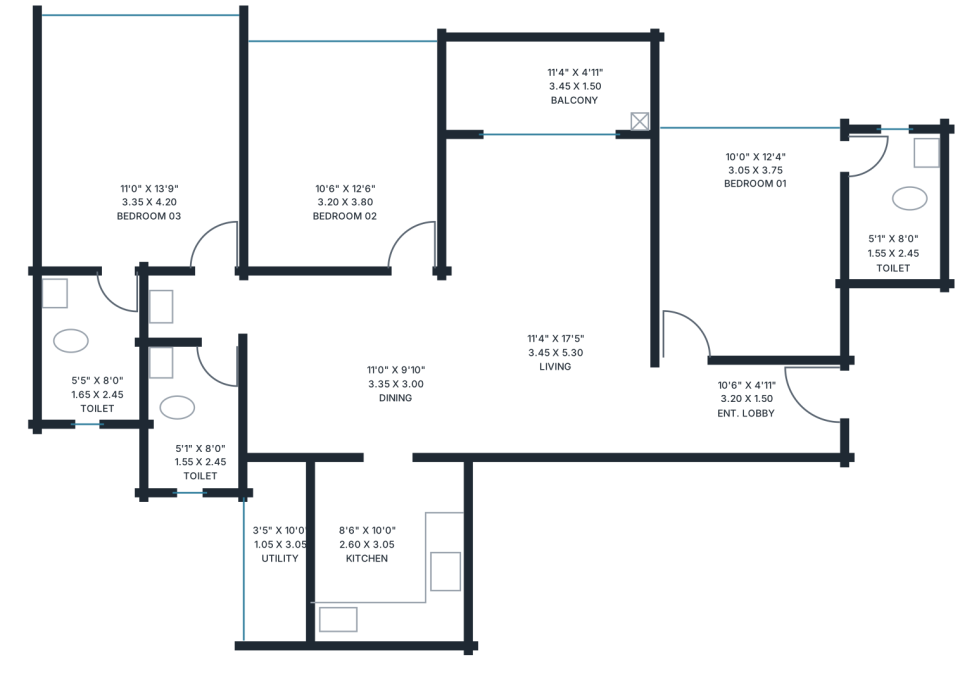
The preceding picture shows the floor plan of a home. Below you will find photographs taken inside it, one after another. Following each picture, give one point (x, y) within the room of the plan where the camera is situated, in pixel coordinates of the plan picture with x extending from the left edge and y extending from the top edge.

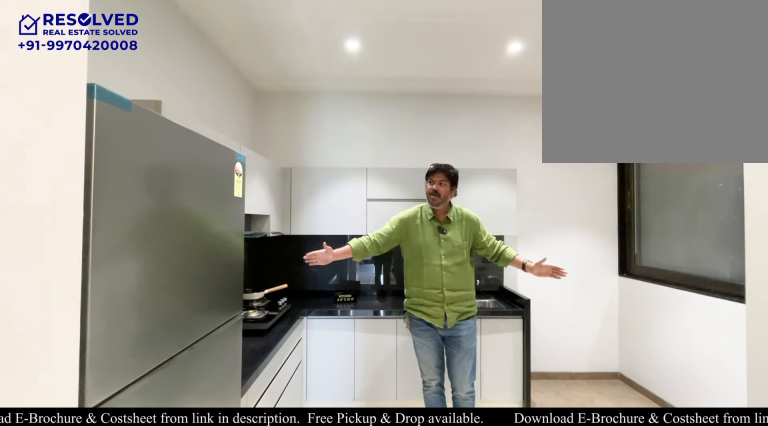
(388, 550)
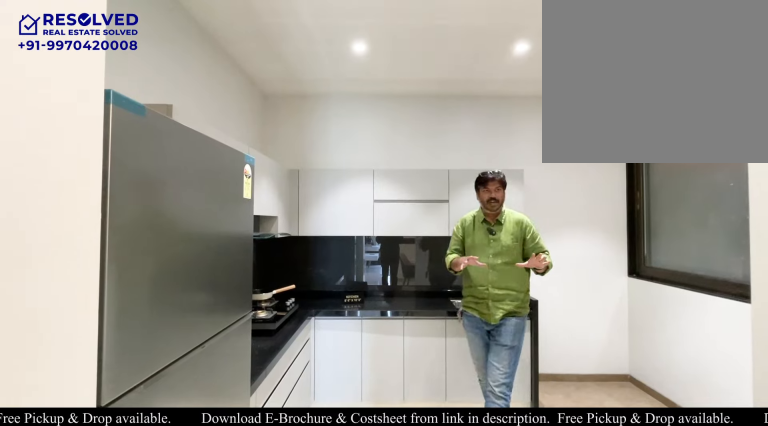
(388, 550)
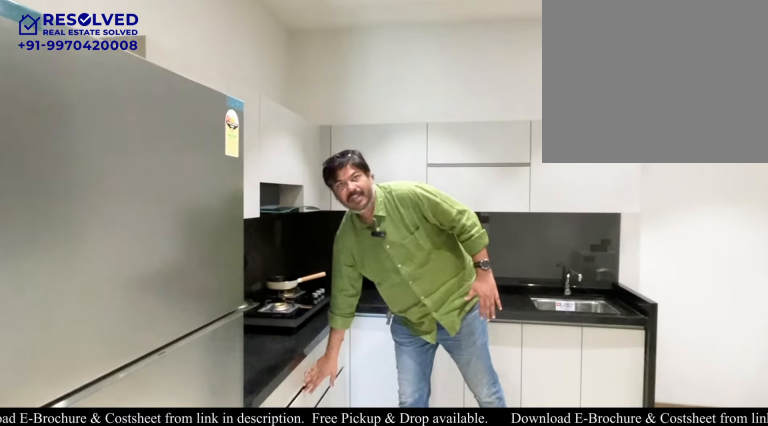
(388, 549)
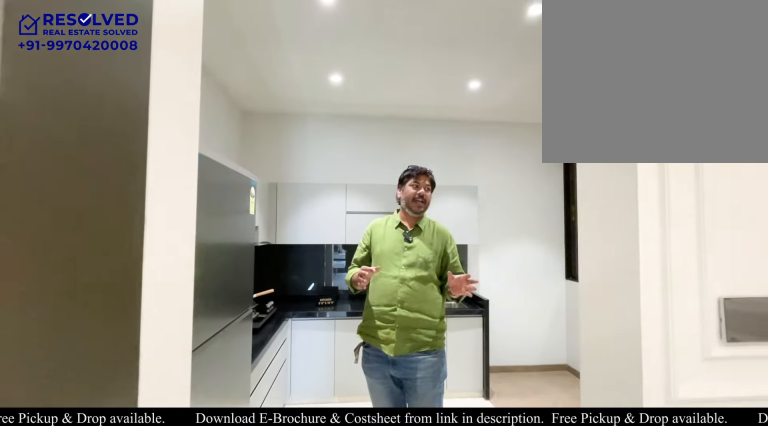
(388, 549)
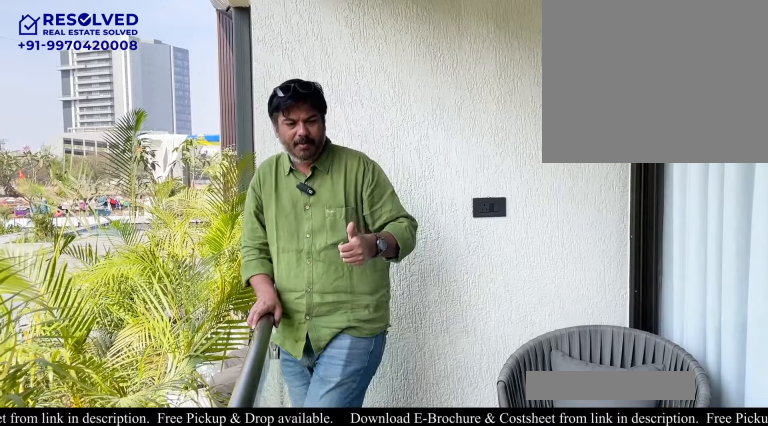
(547, 84)
